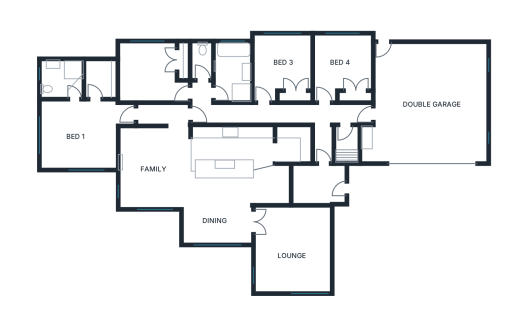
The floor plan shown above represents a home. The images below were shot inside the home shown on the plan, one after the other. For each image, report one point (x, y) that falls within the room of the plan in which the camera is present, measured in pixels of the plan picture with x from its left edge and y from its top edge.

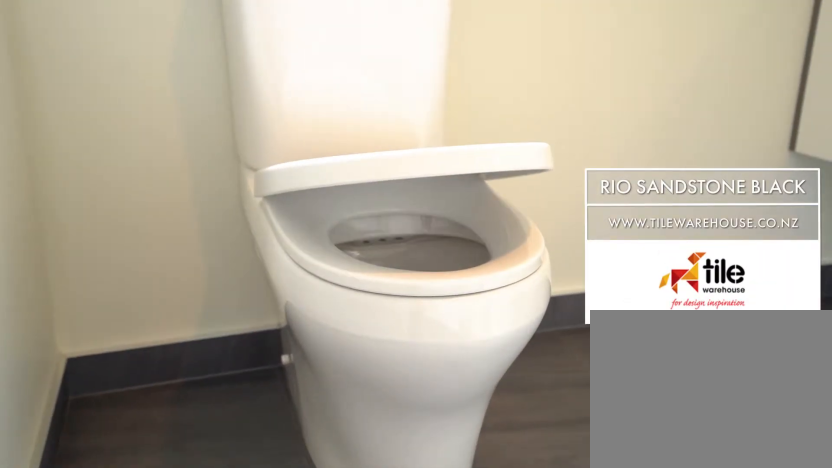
(62, 79)
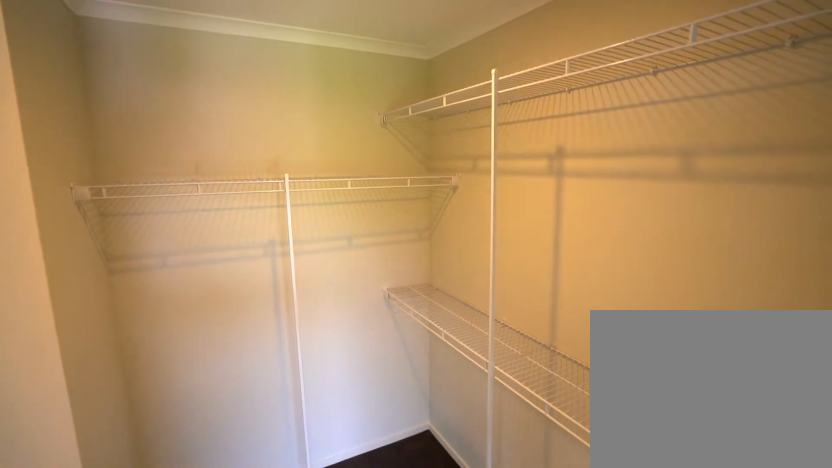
(101, 79)
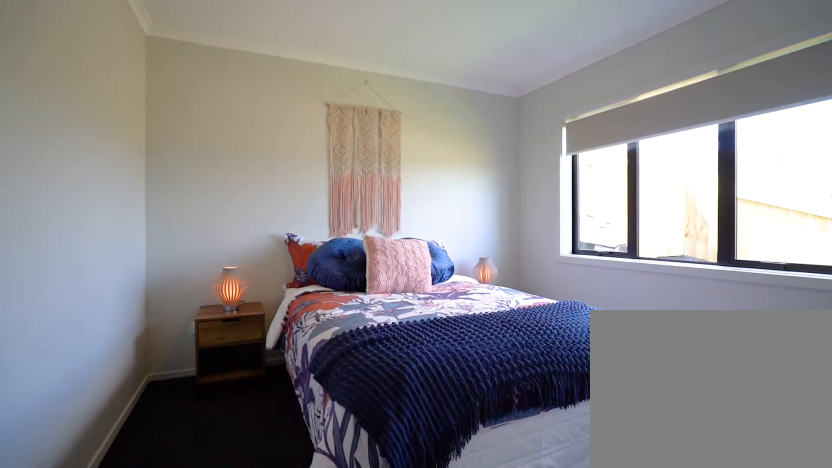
(154, 71)
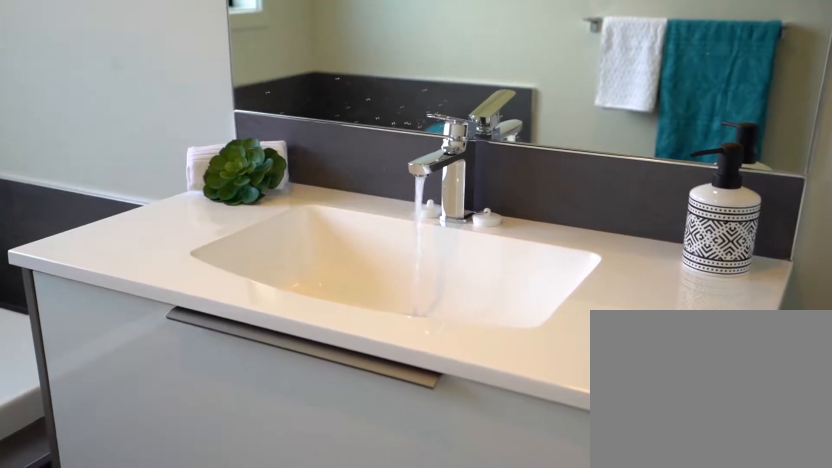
(233, 72)
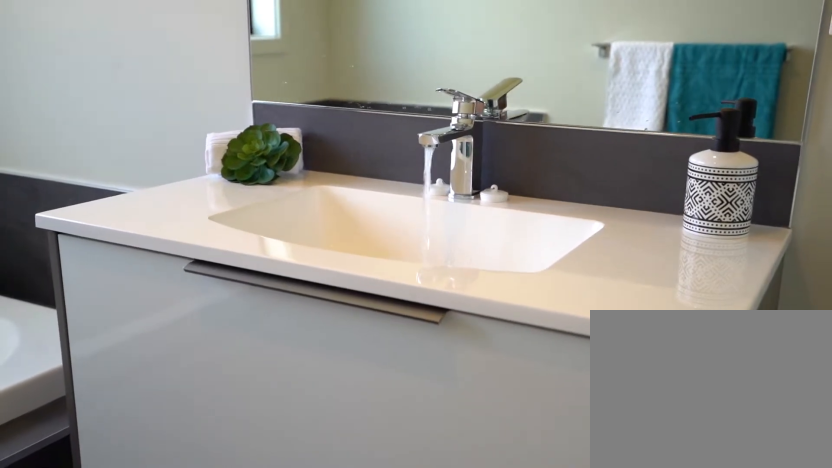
(233, 72)
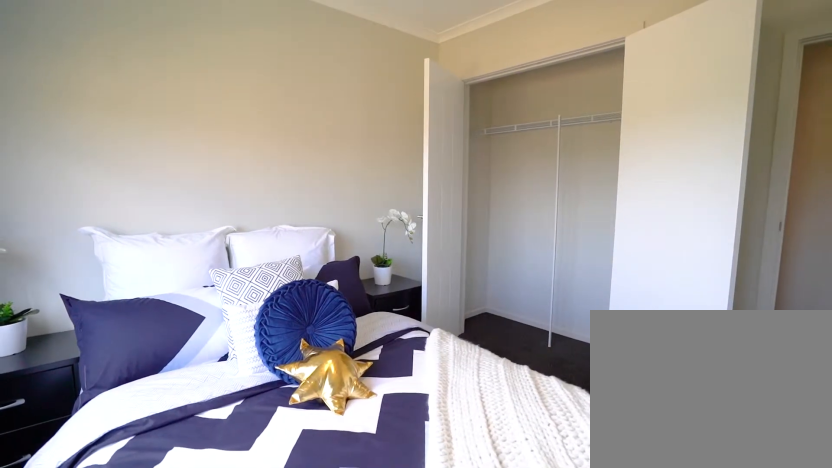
(282, 69)
